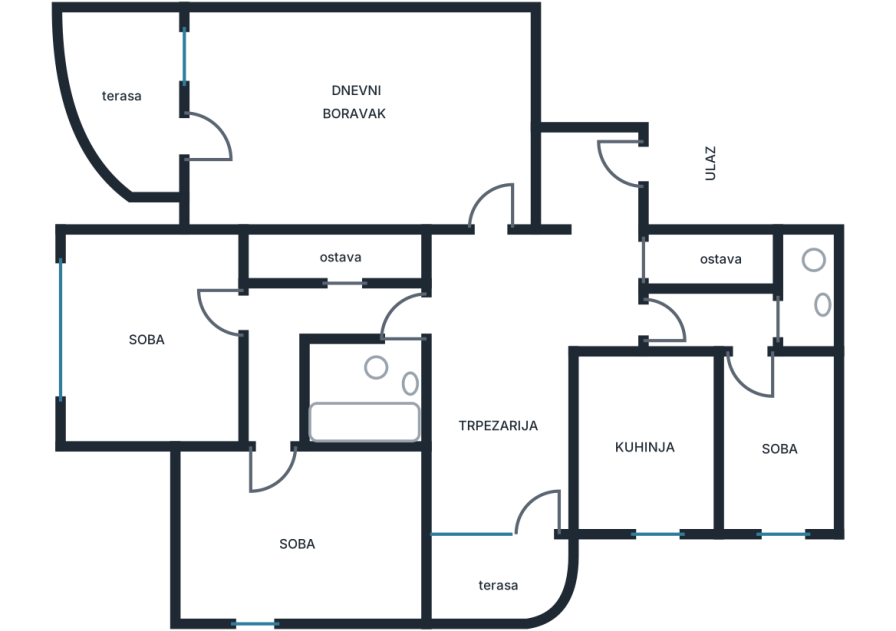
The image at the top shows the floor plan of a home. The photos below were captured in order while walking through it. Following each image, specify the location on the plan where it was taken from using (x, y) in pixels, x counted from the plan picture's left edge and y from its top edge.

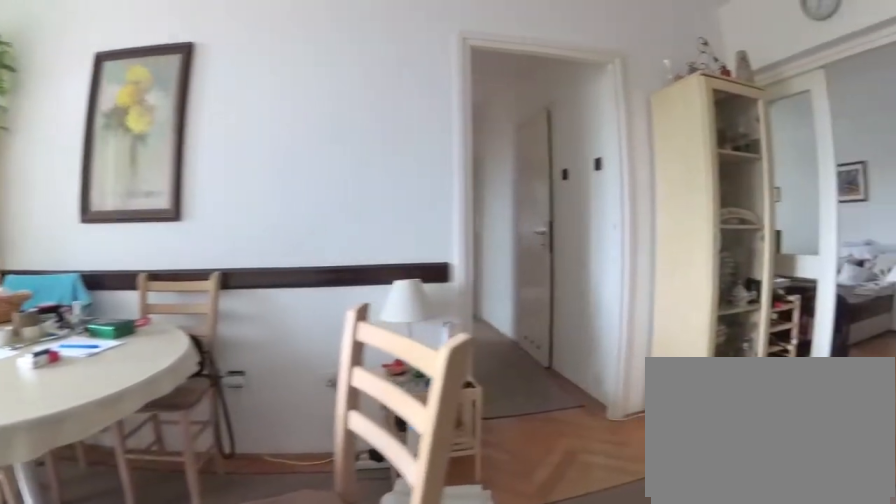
(558, 395)
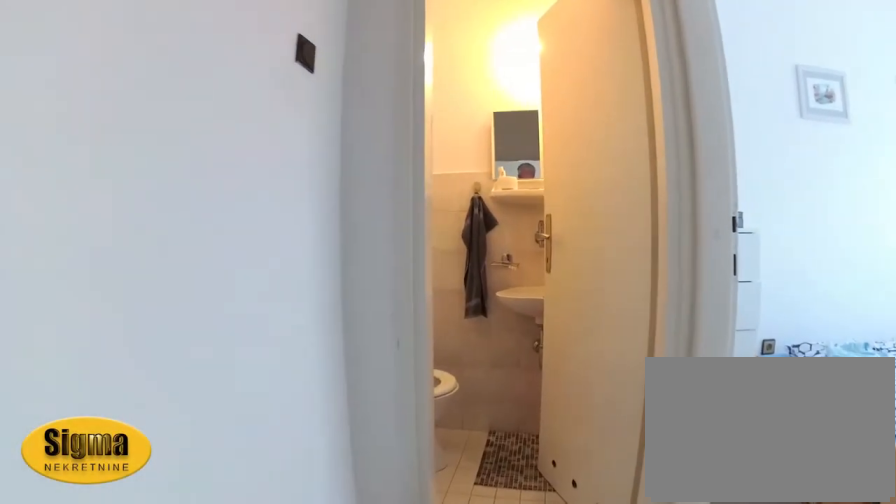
(685, 323)
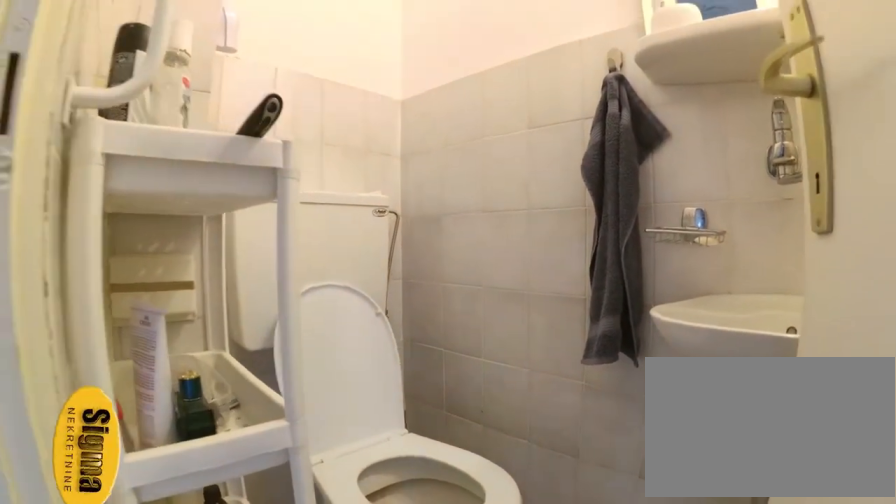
(764, 337)
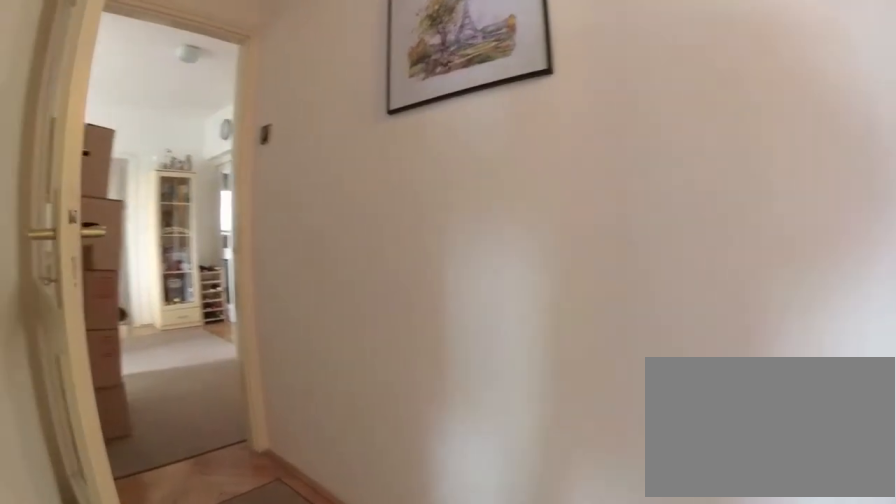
(756, 372)
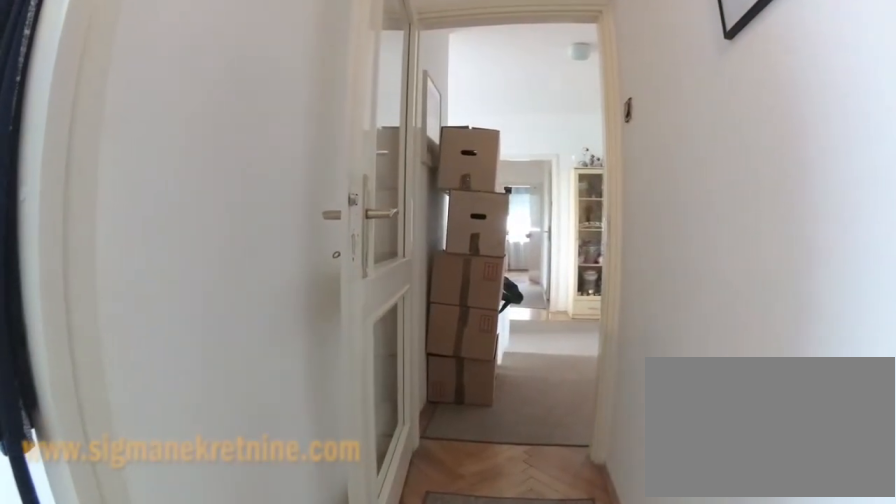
(761, 324)
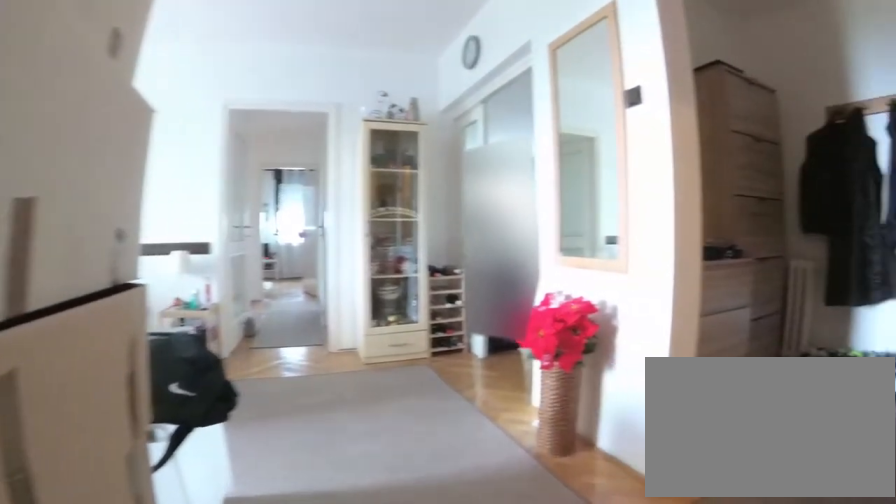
(633, 329)
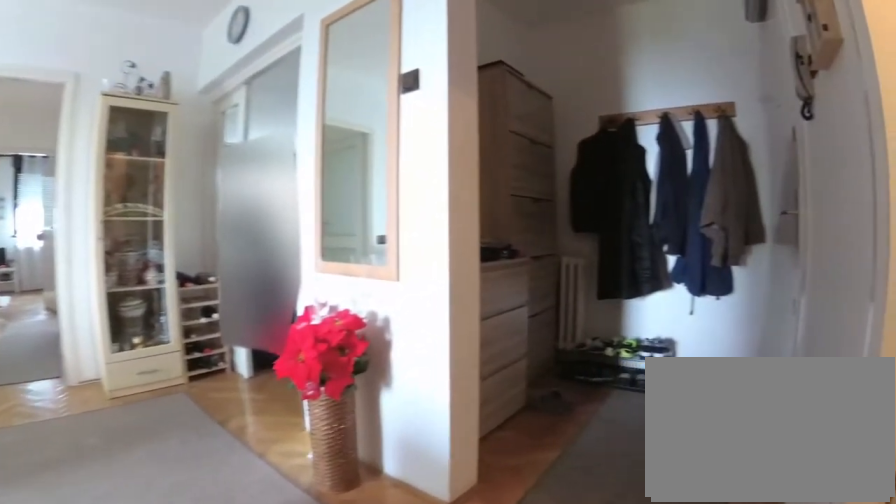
(621, 326)
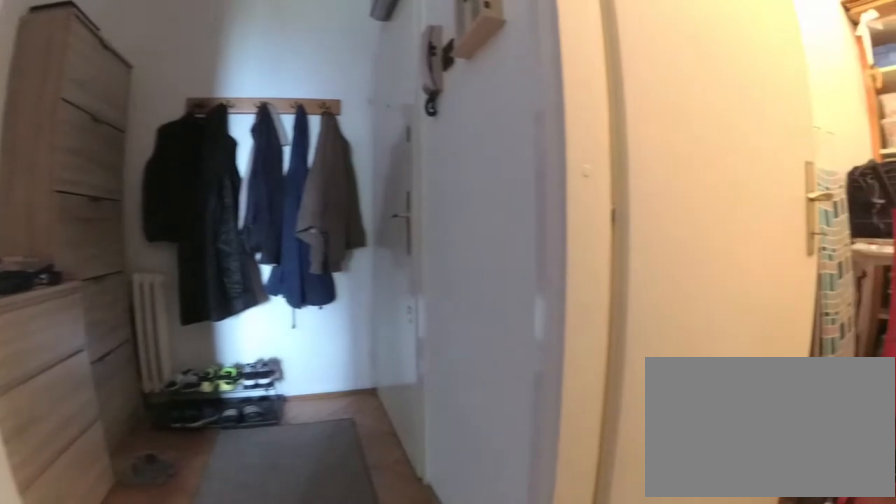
(592, 300)
